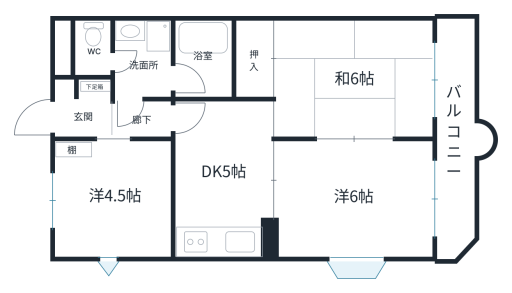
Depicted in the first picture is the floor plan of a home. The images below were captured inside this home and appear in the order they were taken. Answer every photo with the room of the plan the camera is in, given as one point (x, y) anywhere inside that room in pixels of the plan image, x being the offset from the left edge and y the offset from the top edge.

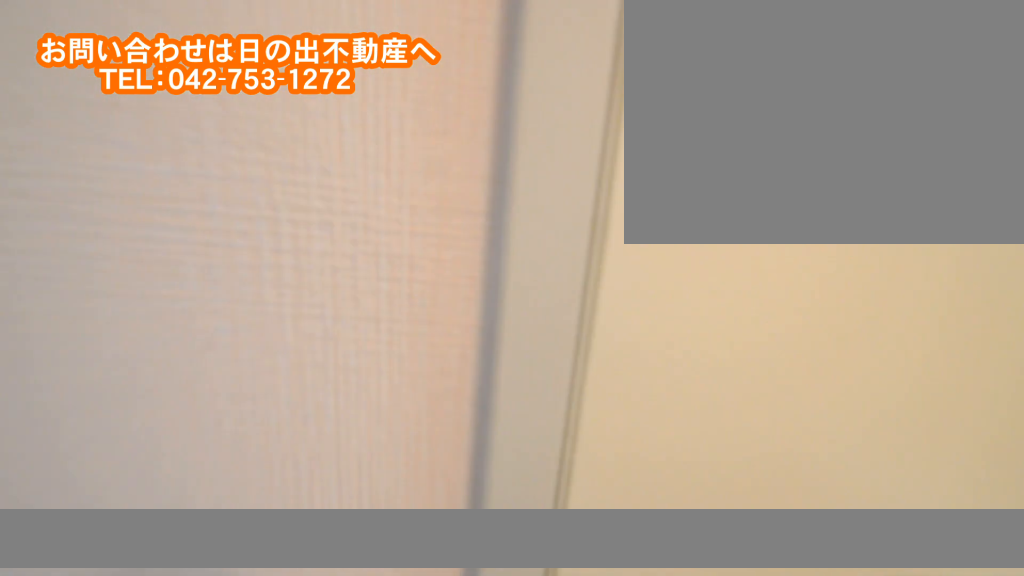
(143, 75)
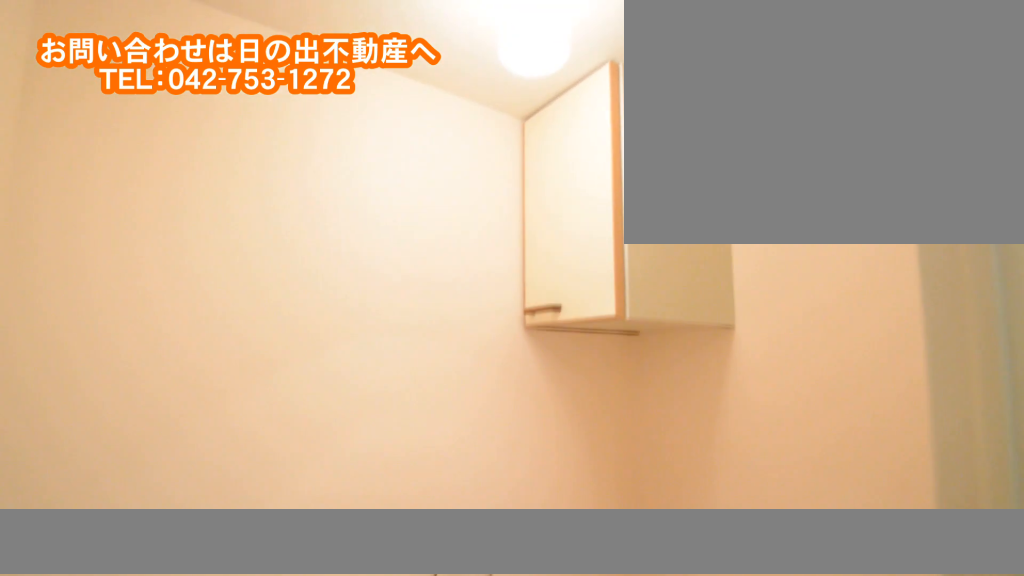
(92, 49)
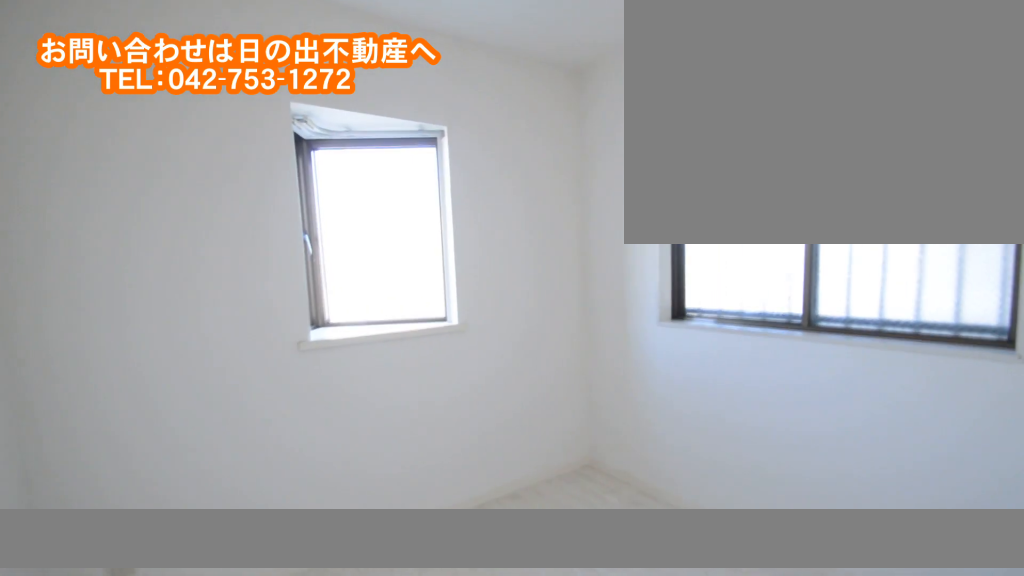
(114, 221)
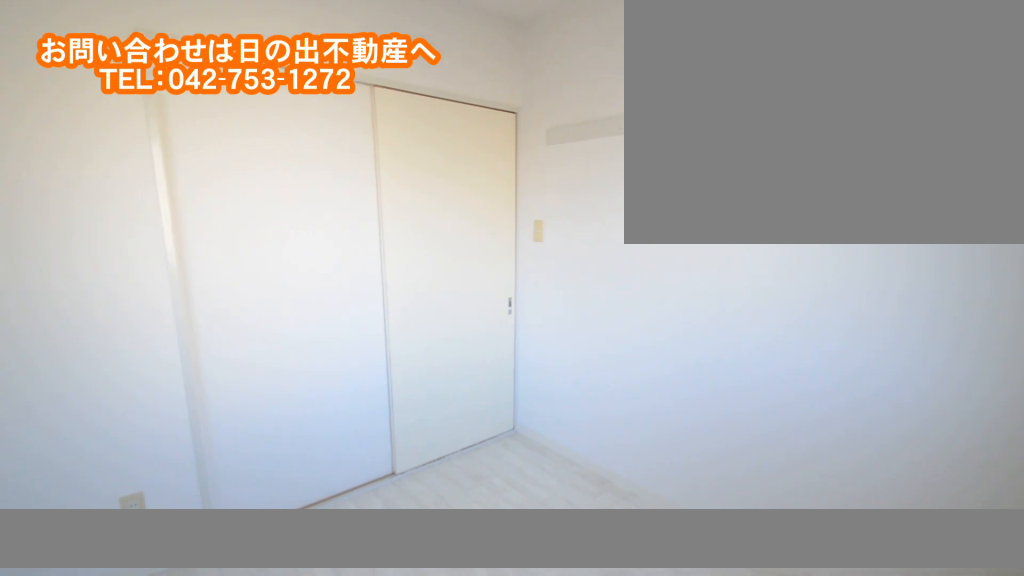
(114, 221)
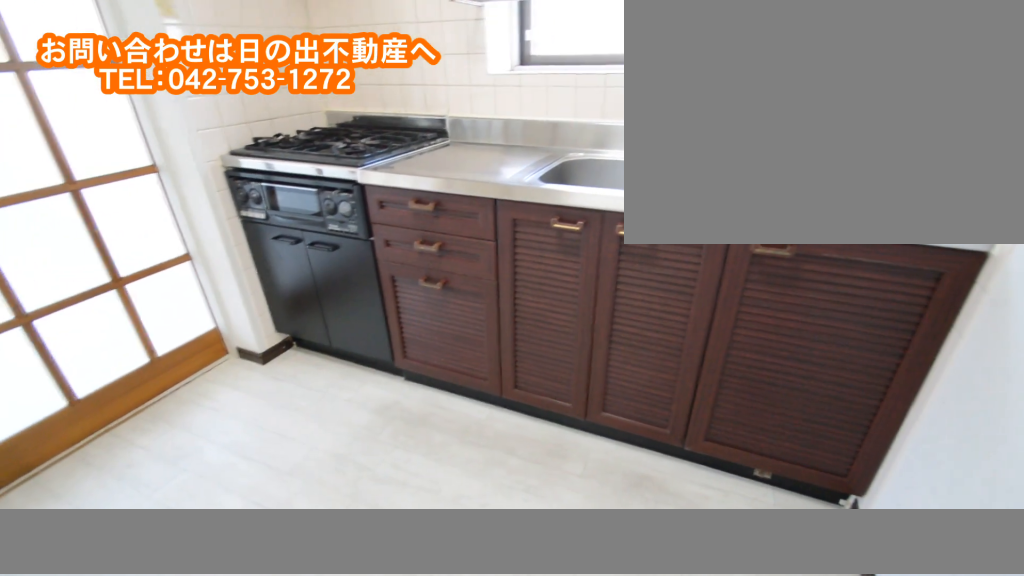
(229, 194)
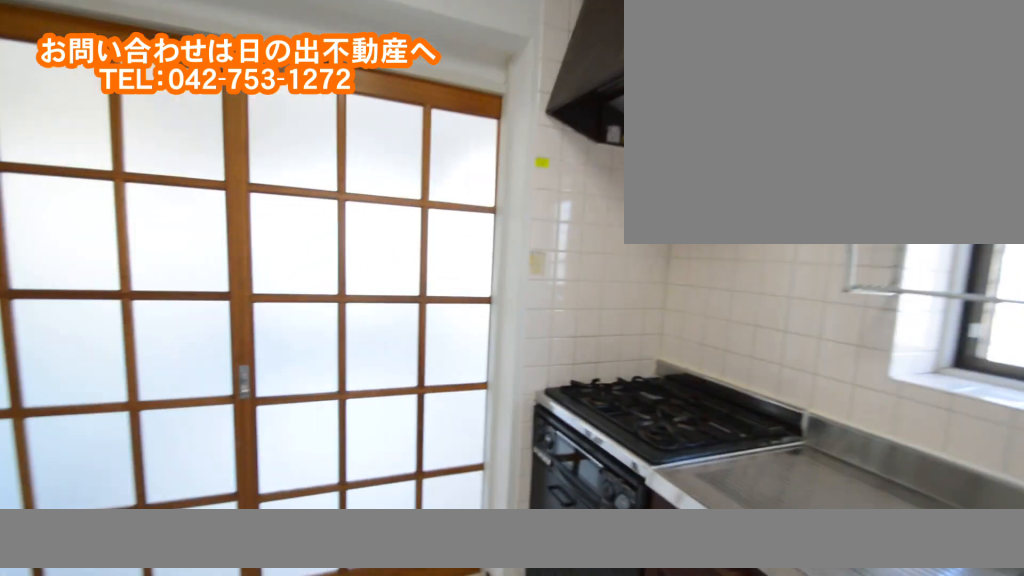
(229, 194)
